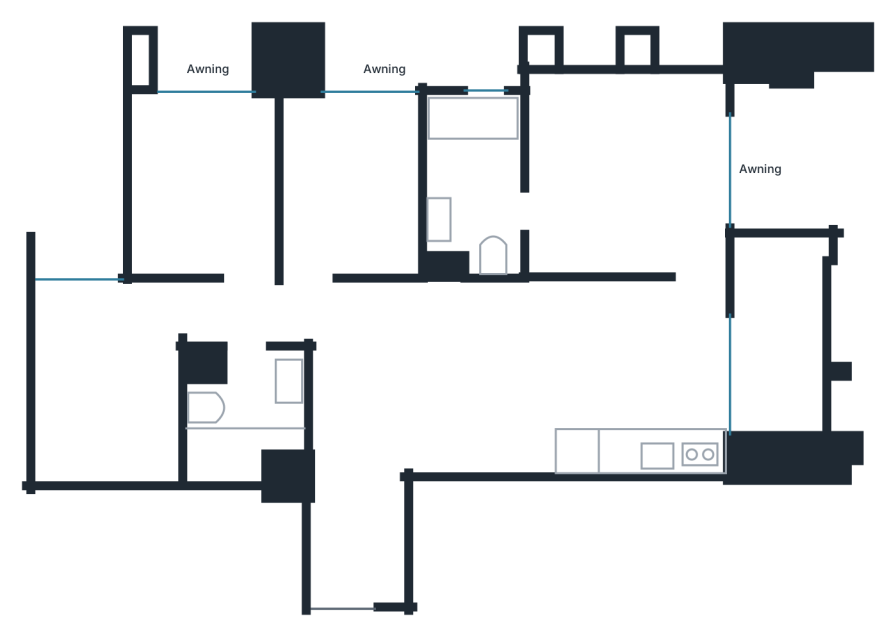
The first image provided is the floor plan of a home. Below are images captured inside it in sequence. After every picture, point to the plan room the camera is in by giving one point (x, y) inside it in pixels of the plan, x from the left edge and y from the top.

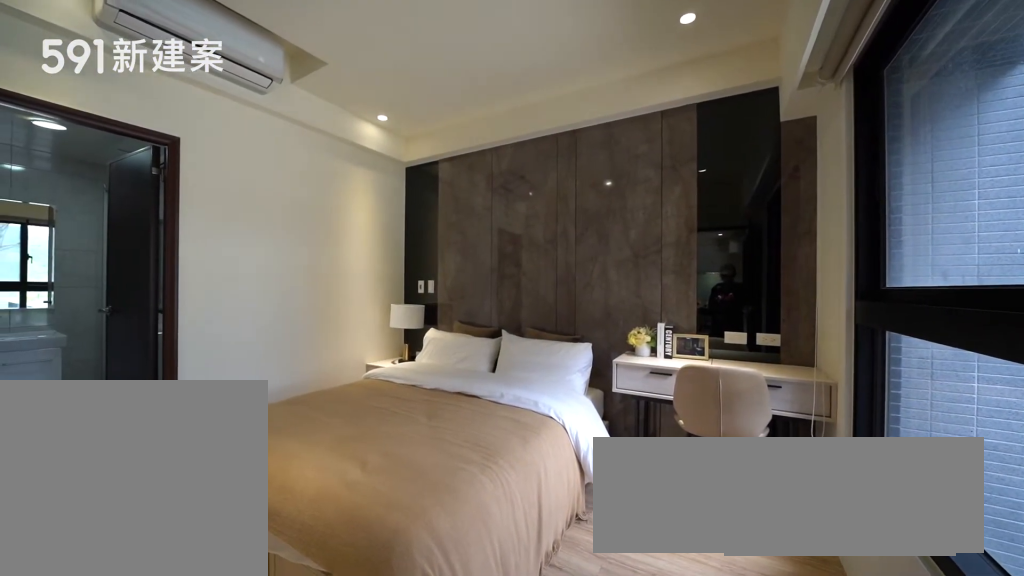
(623, 172)
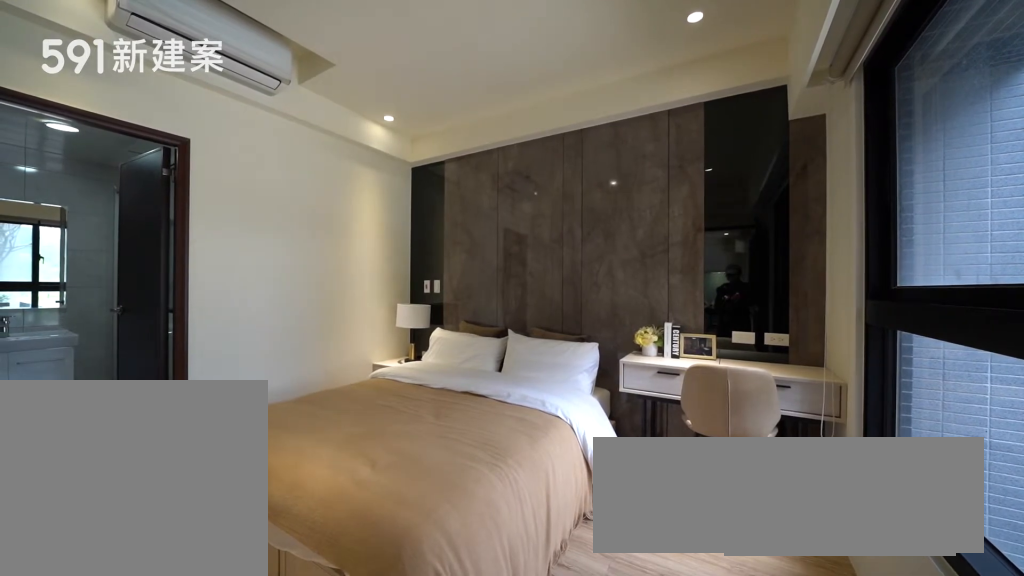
(623, 172)
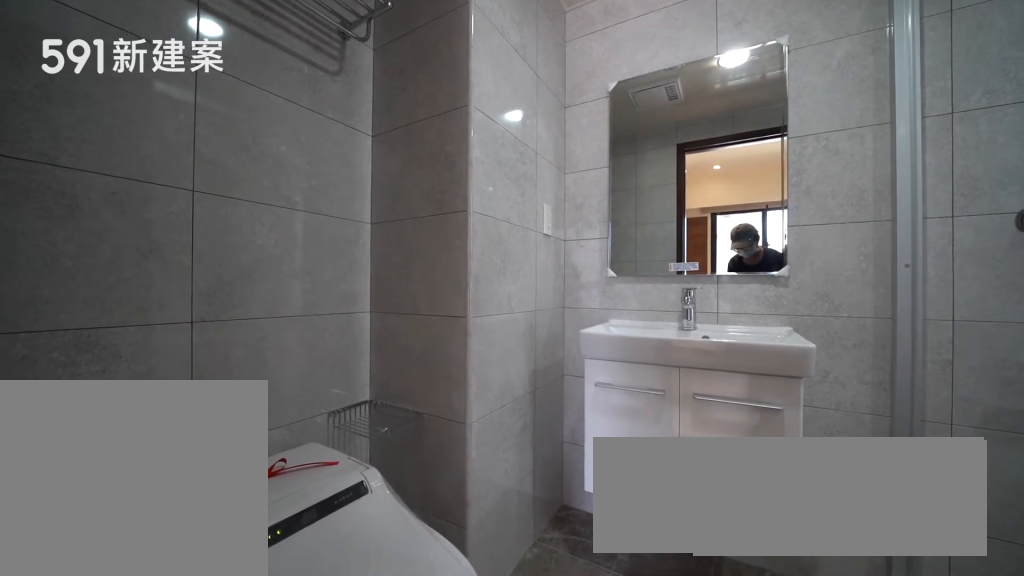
(473, 184)
